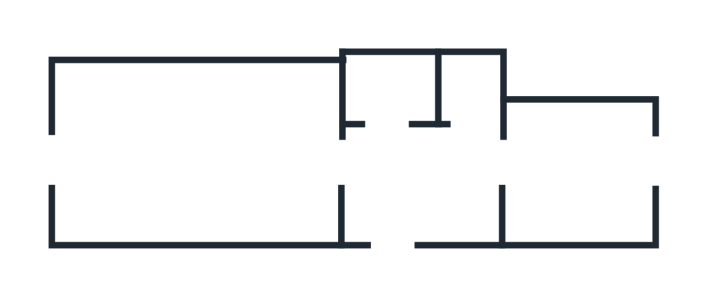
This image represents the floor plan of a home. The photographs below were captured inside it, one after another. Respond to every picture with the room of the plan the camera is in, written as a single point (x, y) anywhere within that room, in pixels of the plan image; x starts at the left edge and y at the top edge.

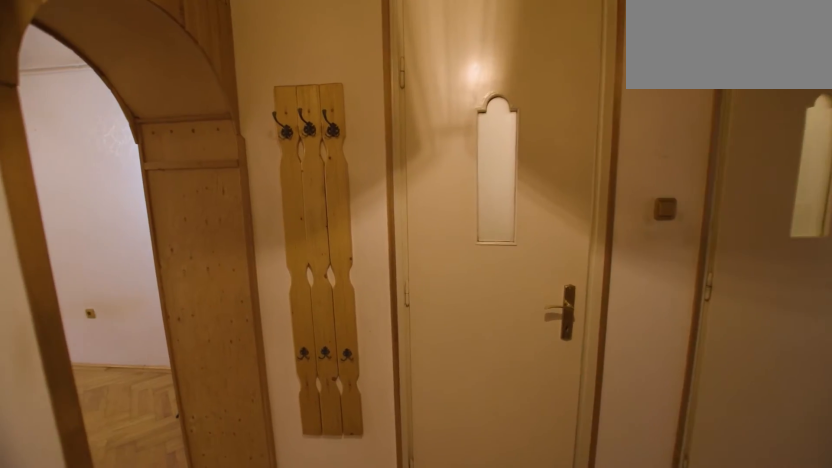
(392, 190)
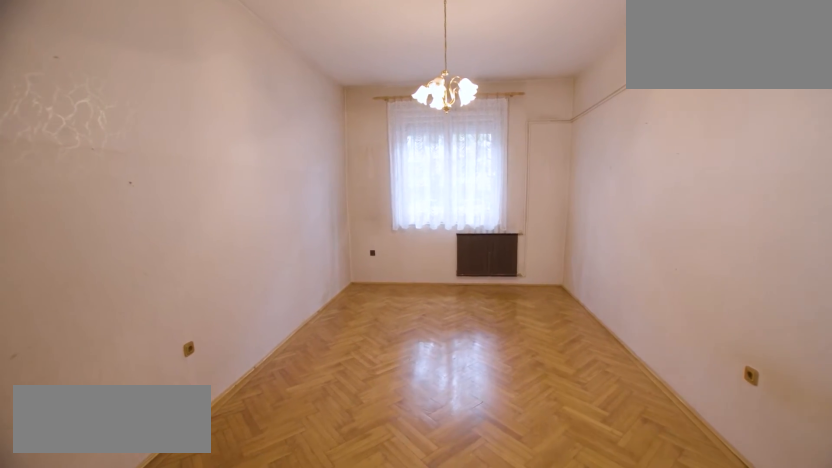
(202, 158)
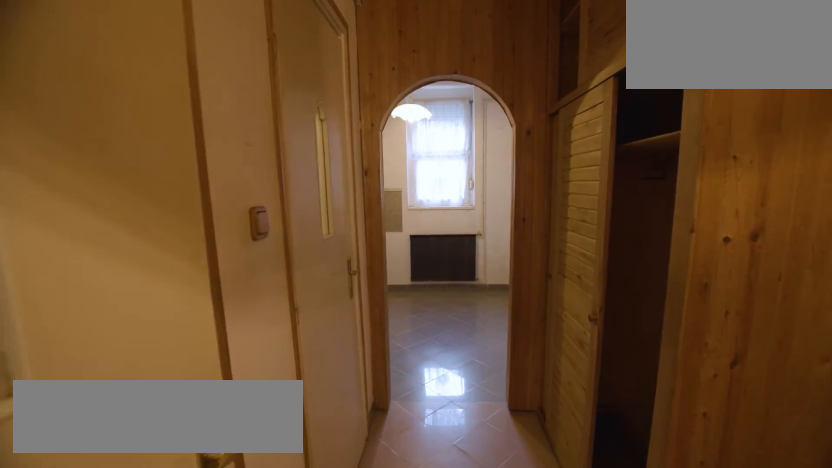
(426, 182)
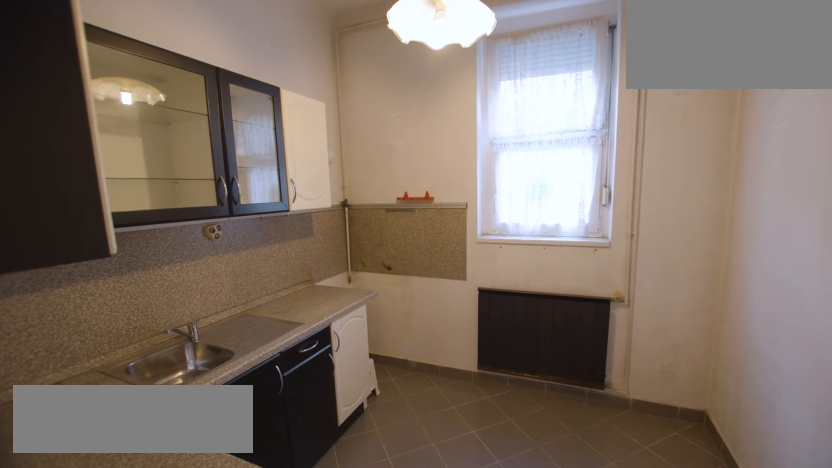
(583, 172)
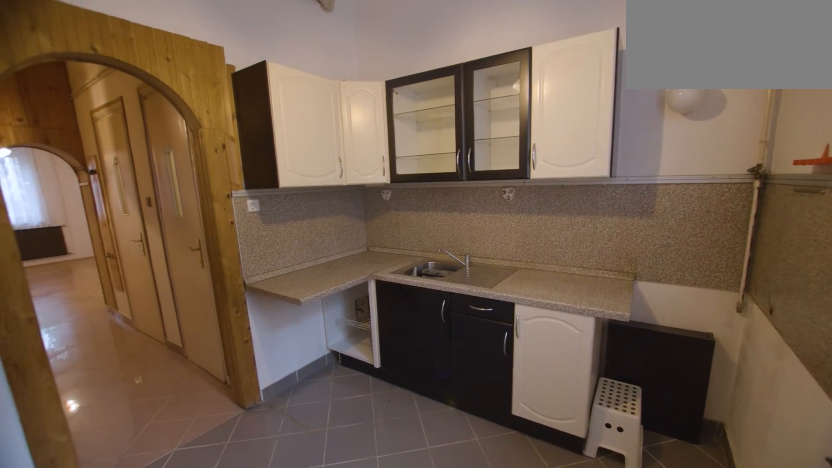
(583, 172)
